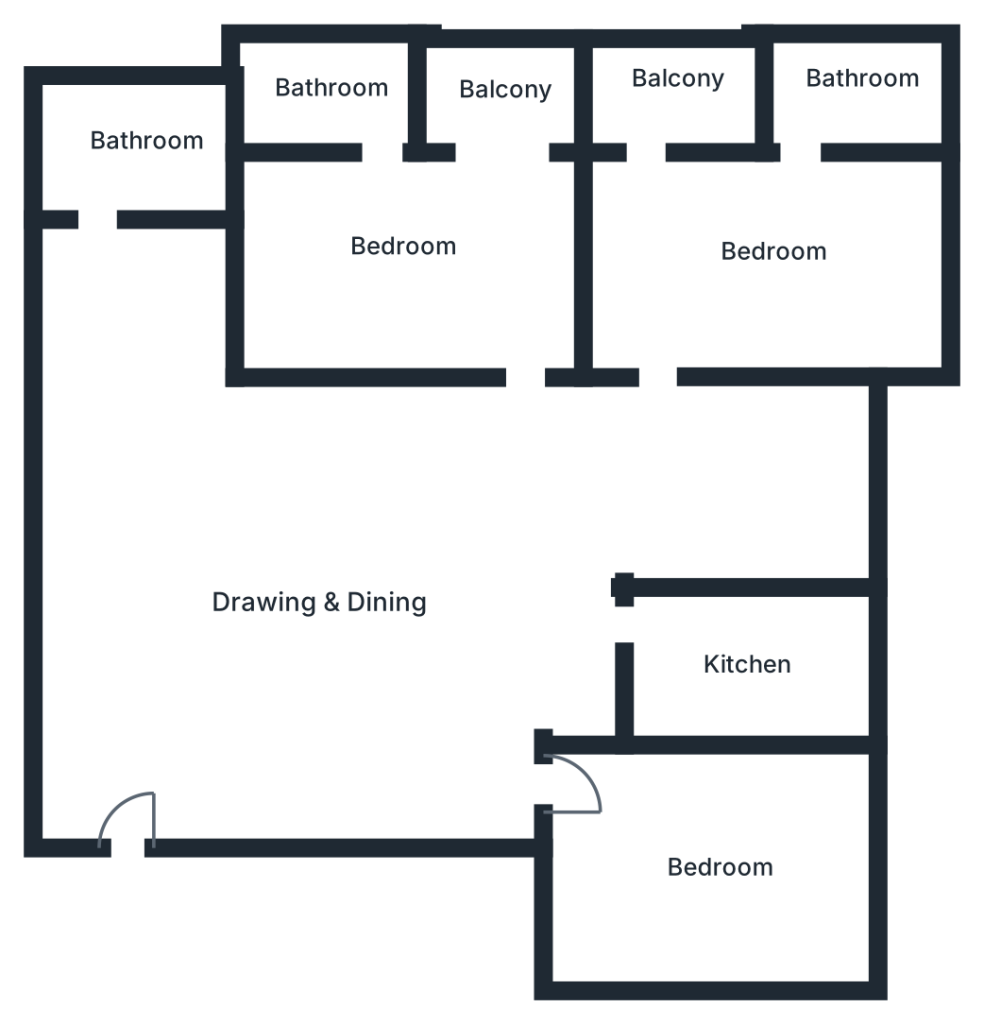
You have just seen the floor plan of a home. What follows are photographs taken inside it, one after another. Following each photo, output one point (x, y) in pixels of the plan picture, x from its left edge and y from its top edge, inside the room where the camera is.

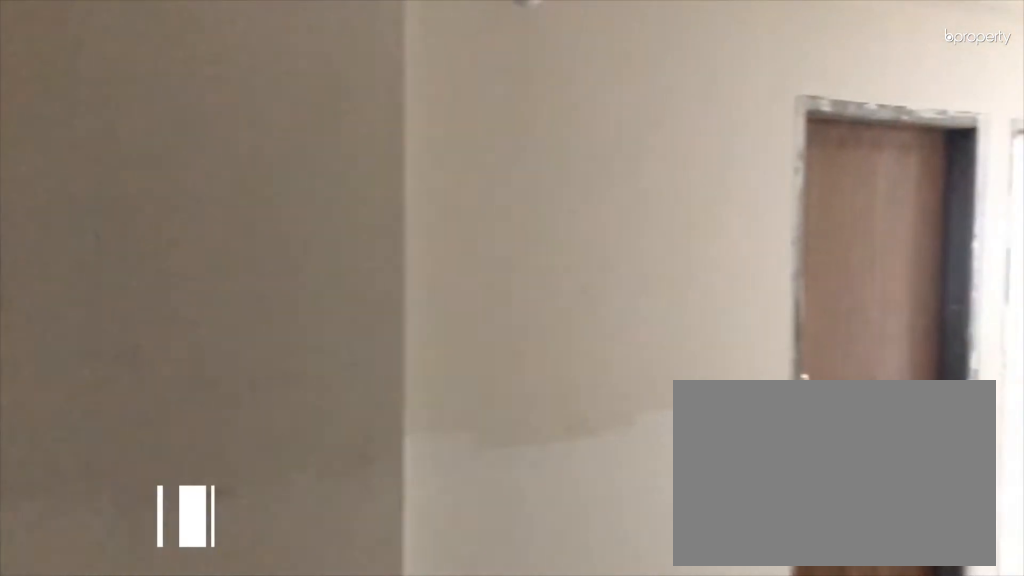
(311, 577)
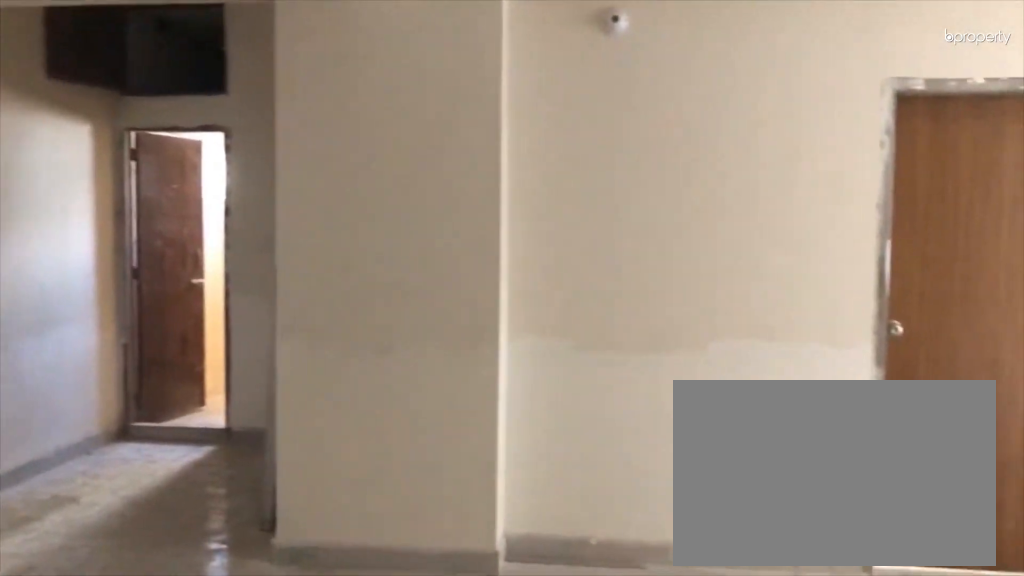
(311, 577)
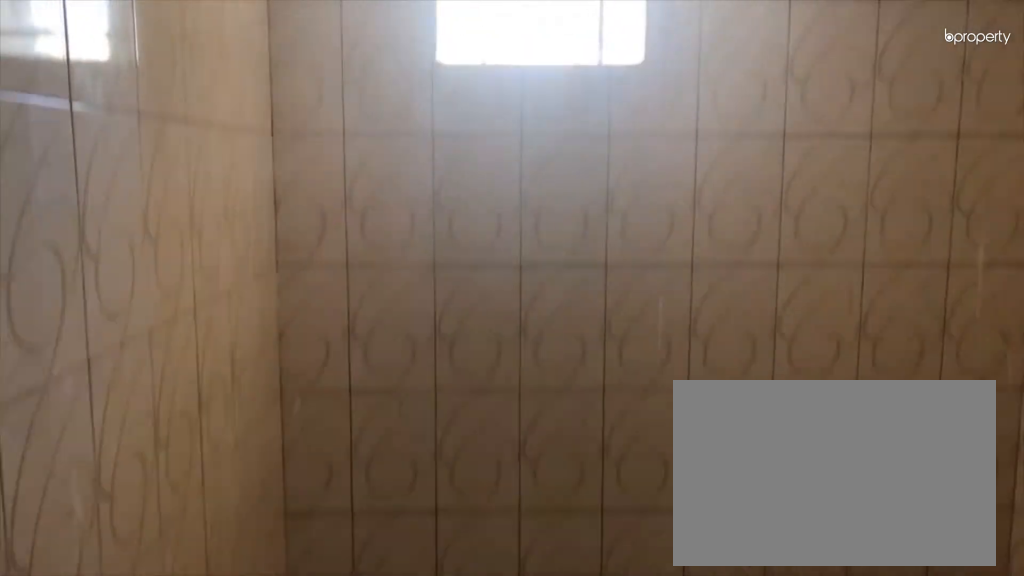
(146, 142)
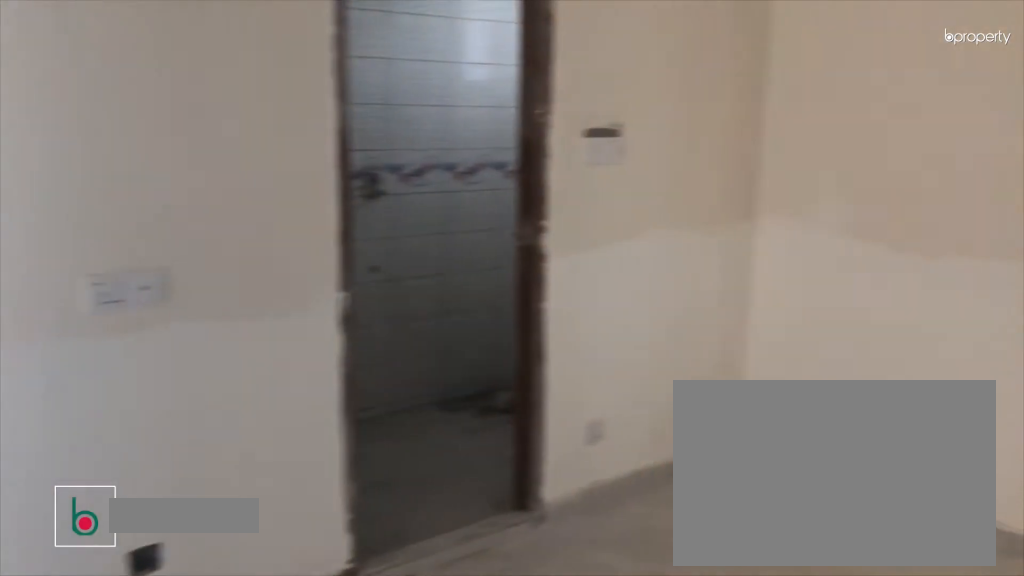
(780, 254)
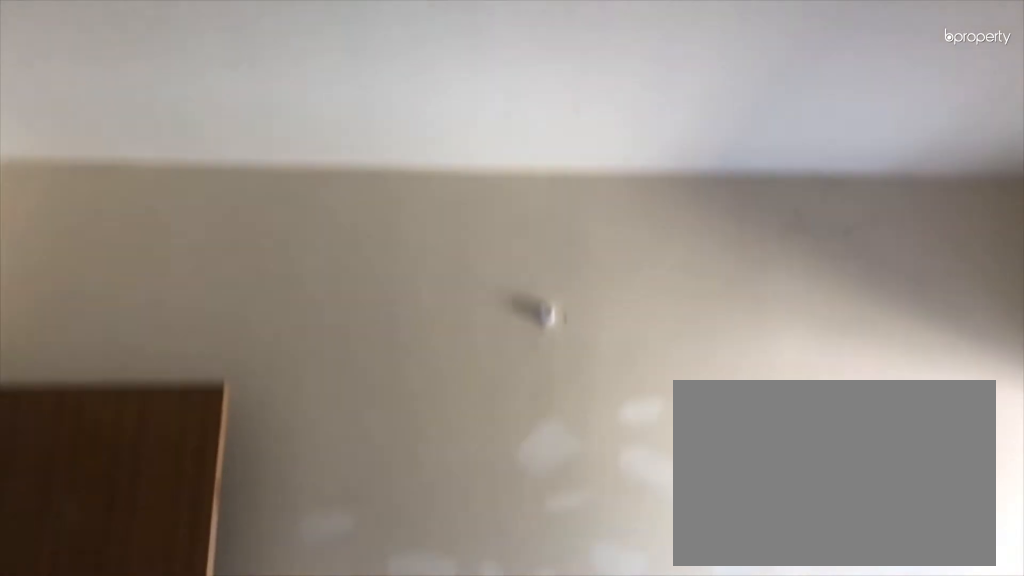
(780, 254)
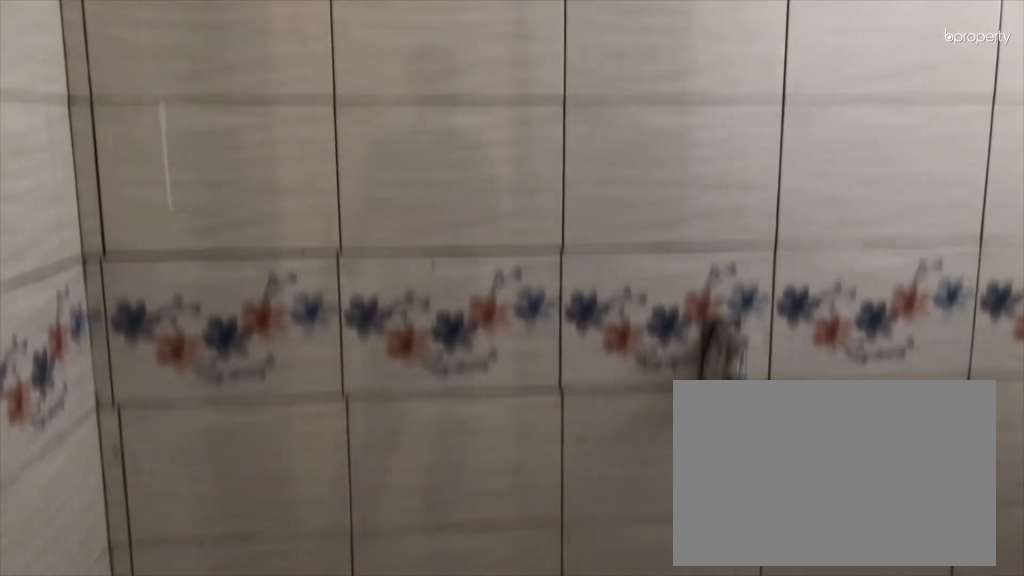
(855, 97)
